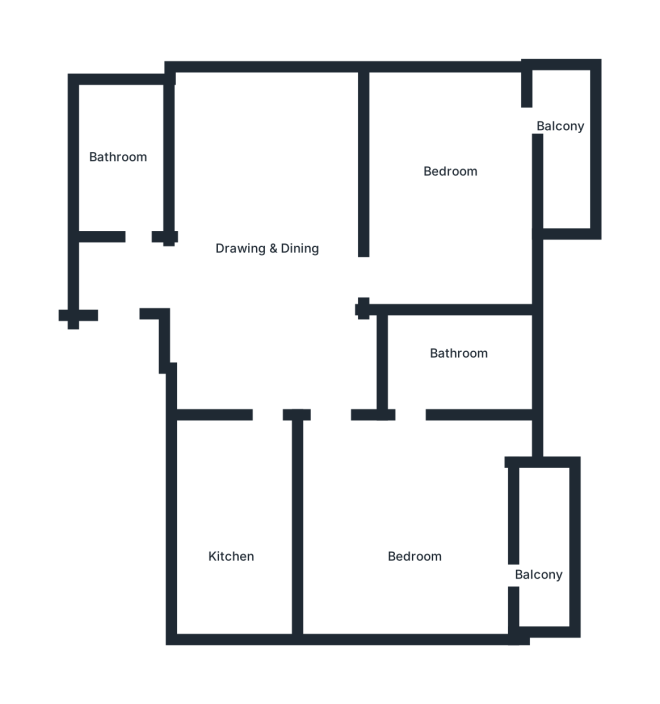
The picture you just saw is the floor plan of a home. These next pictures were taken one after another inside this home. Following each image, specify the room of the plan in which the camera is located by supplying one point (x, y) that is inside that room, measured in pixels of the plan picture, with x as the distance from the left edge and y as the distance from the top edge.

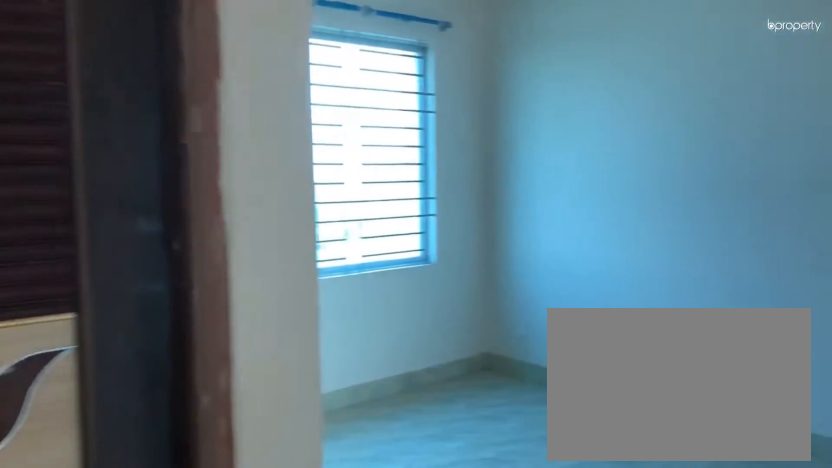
(259, 282)
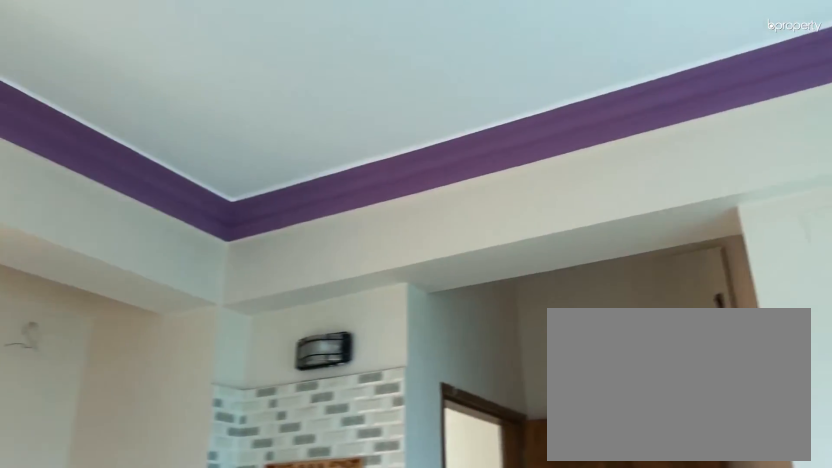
(250, 283)
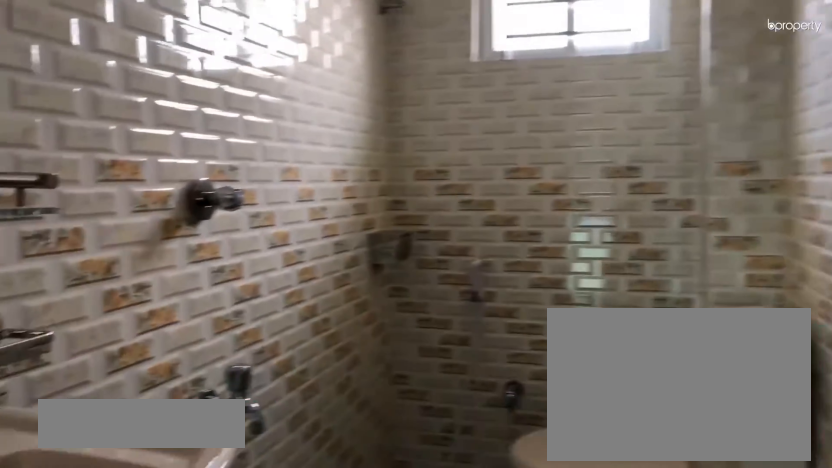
(126, 163)
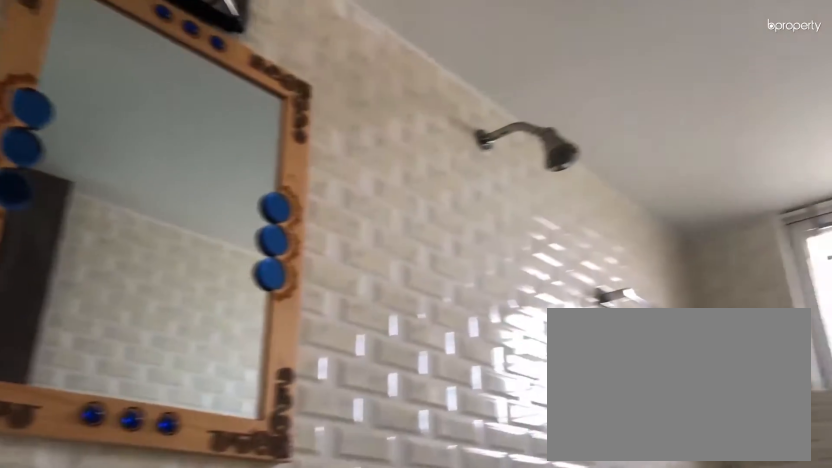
(126, 163)
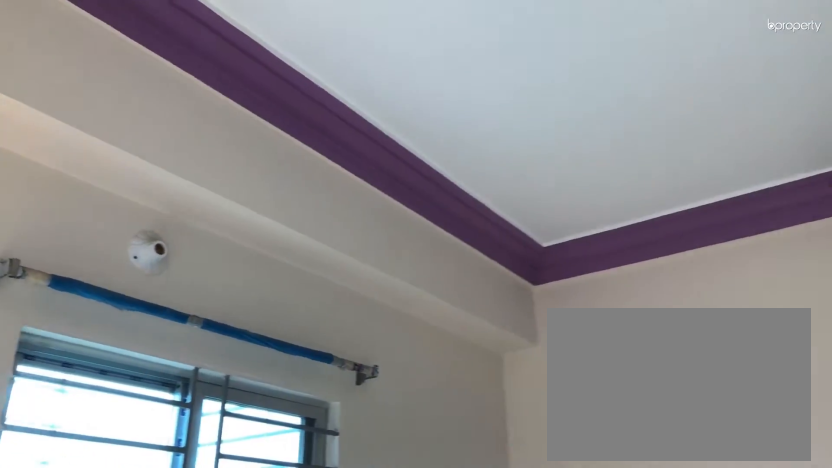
(454, 178)
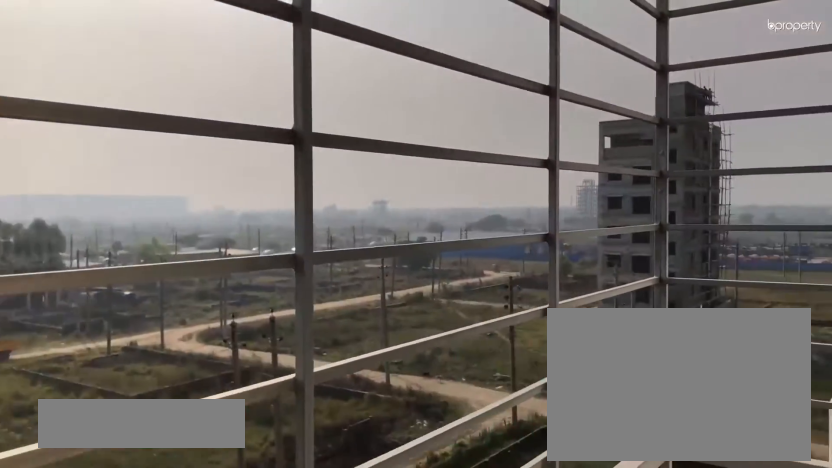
(566, 141)
